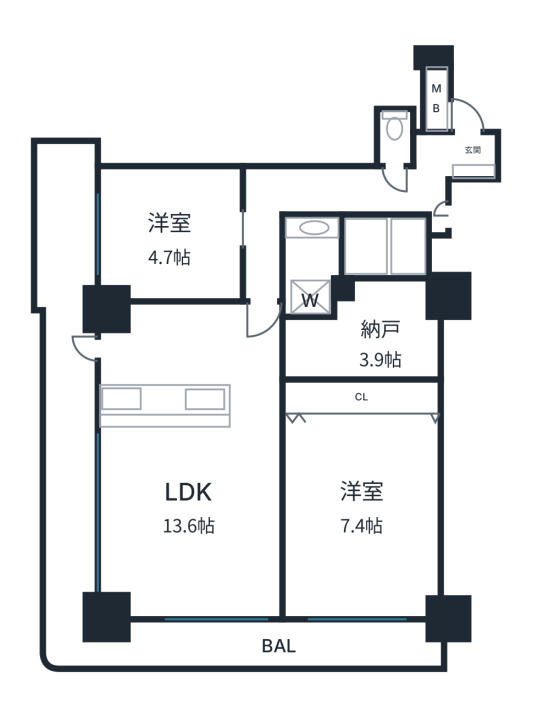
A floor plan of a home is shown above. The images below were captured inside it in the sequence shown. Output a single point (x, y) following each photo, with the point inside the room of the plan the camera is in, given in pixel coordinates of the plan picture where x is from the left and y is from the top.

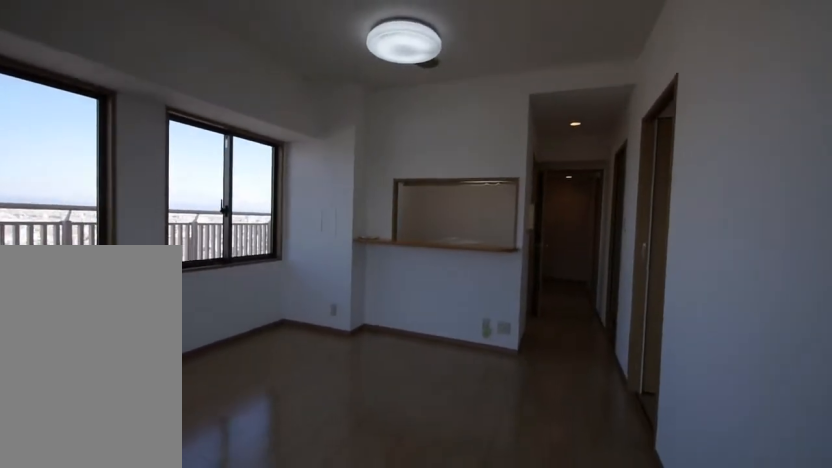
(191, 517)
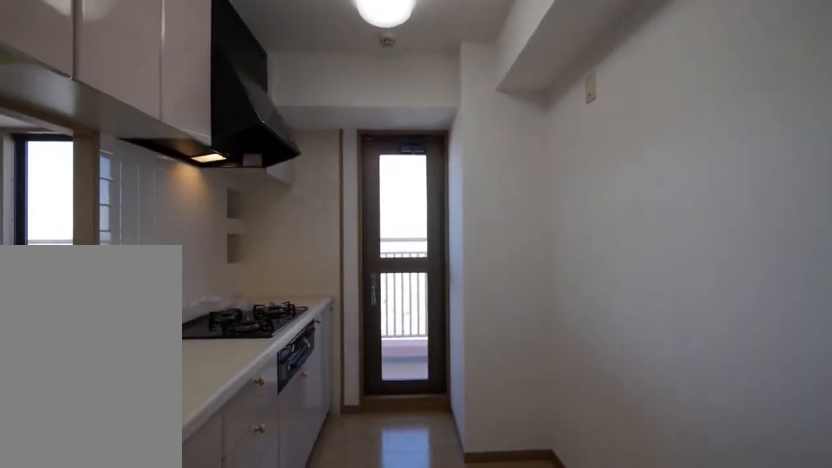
(191, 358)
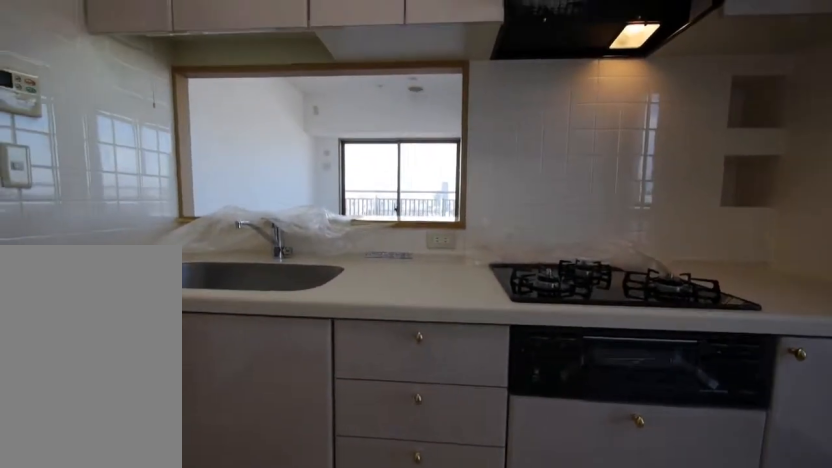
(191, 358)
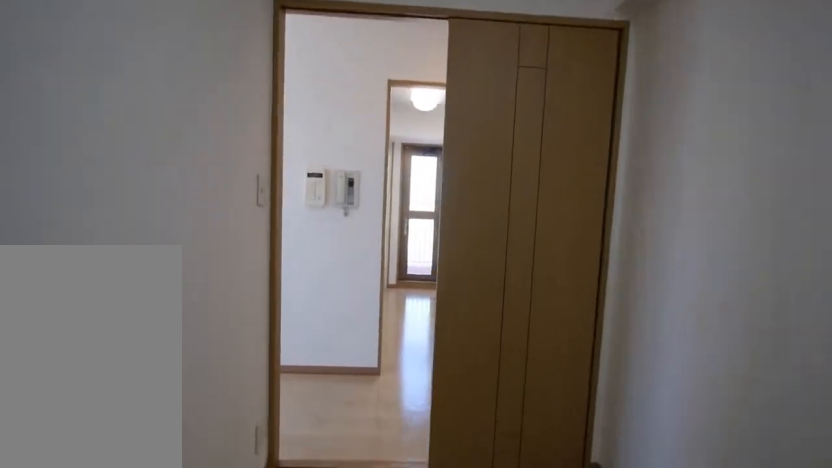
(346, 358)
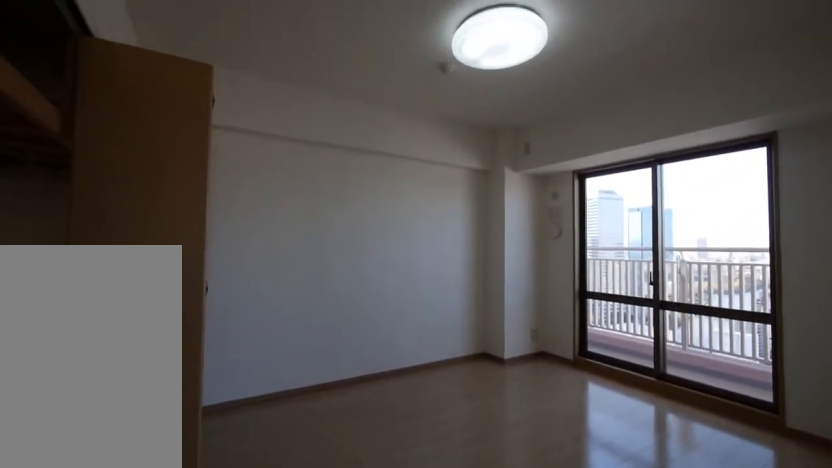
(347, 503)
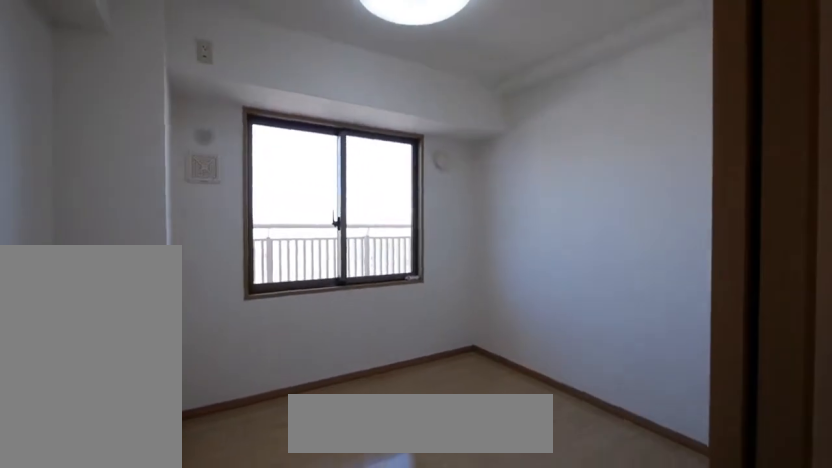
(191, 242)
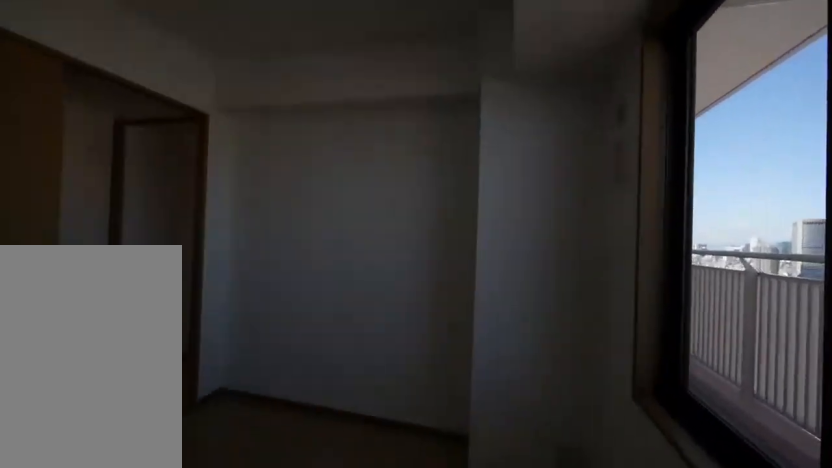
(189, 242)
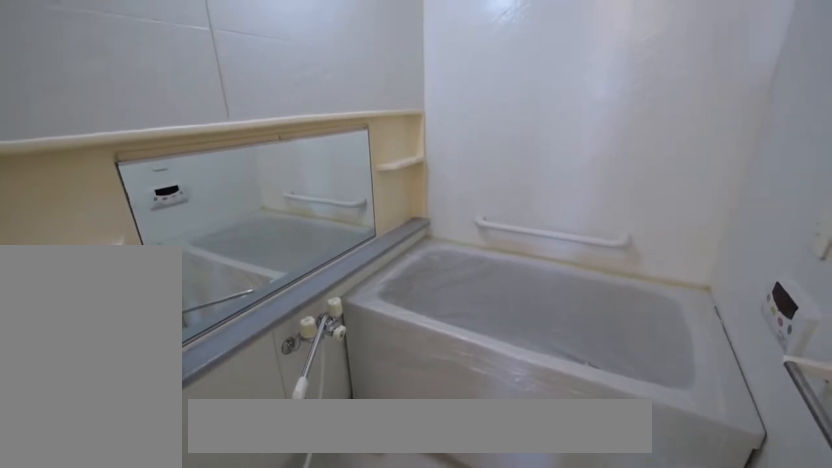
(346, 236)
